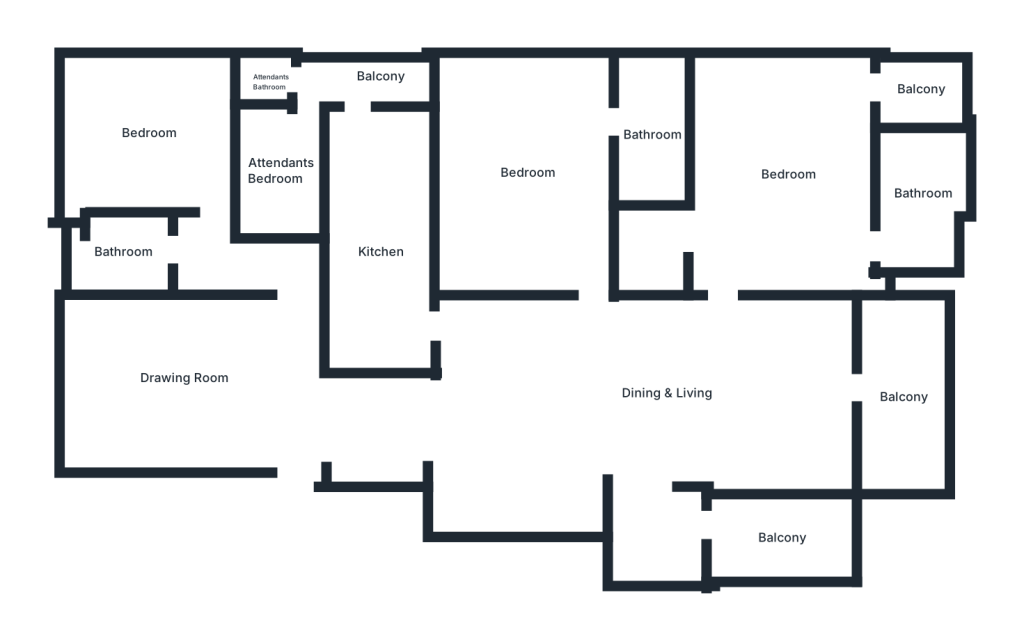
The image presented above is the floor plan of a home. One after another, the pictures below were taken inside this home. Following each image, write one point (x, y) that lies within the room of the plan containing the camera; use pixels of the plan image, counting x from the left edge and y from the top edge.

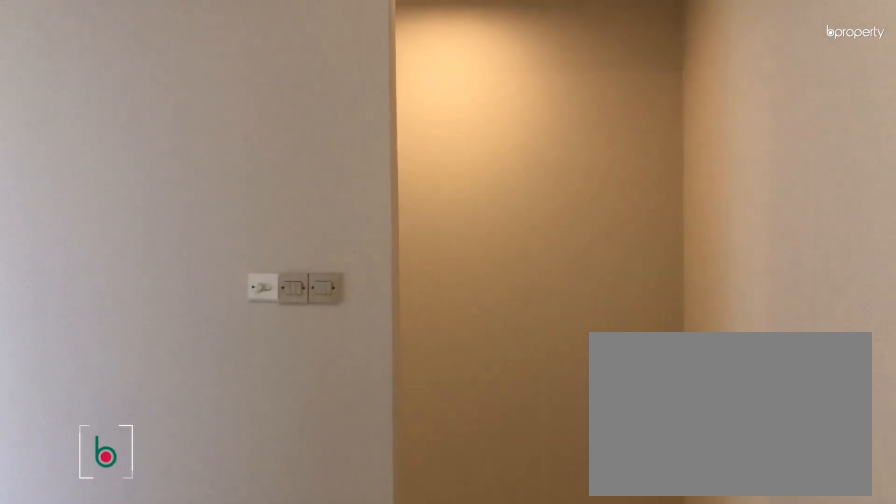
(186, 378)
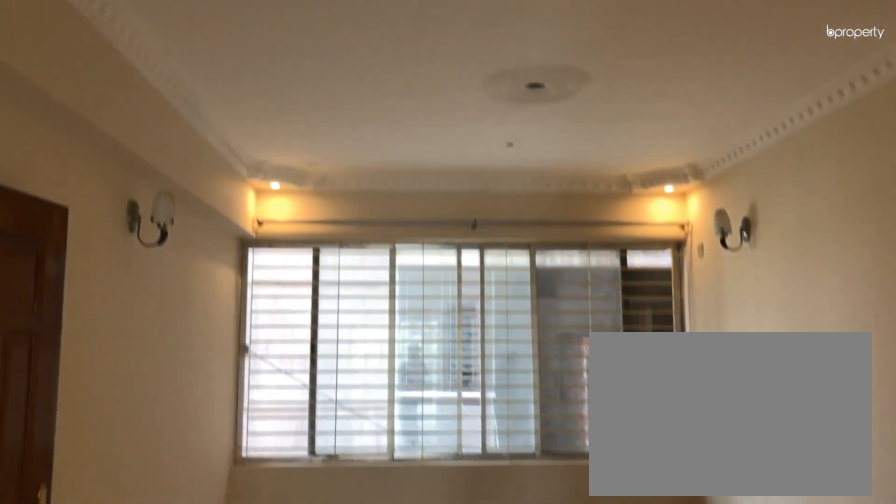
(186, 378)
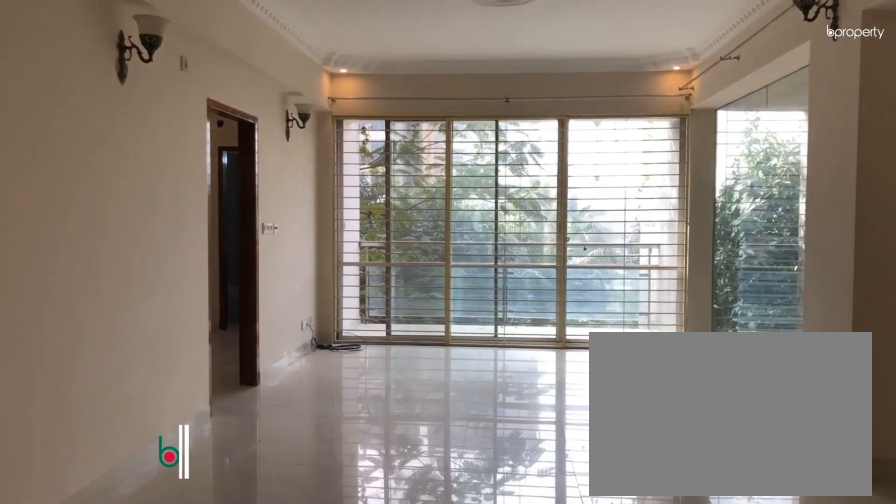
(672, 393)
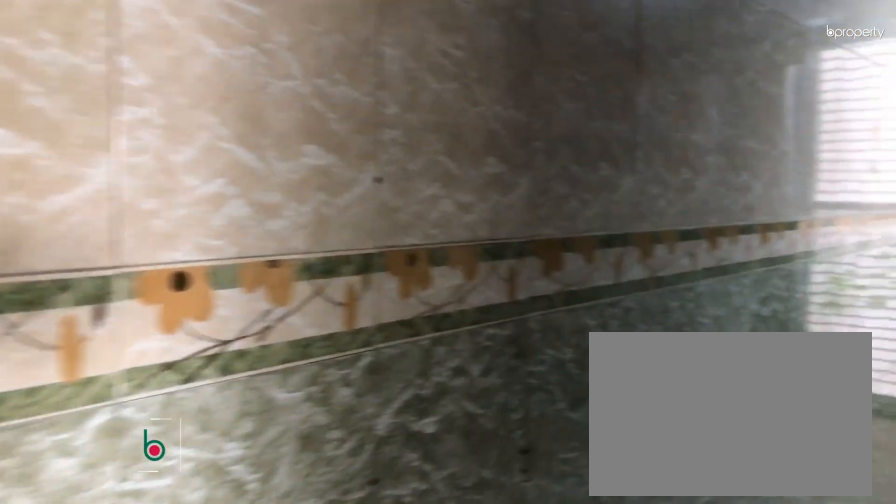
(381, 251)
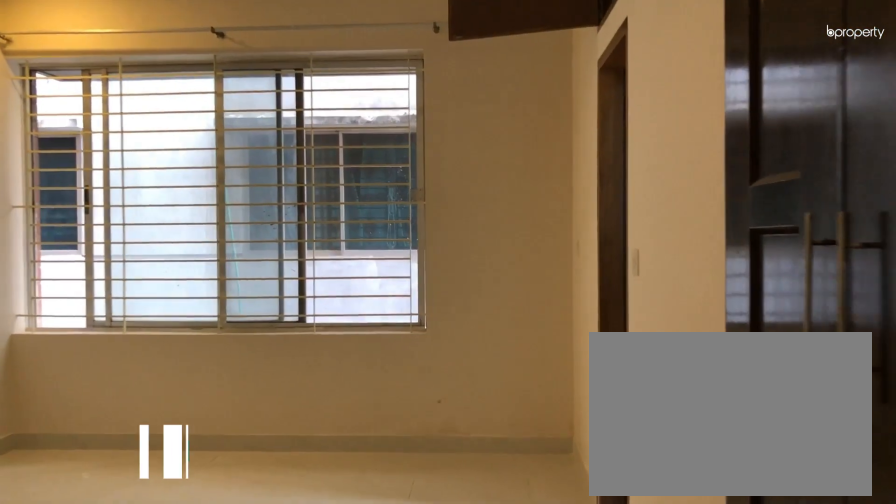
(572, 250)
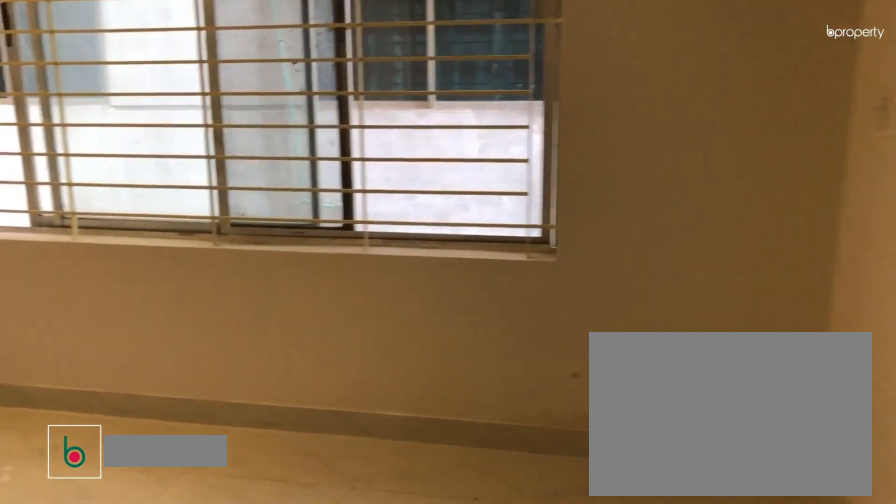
(528, 174)
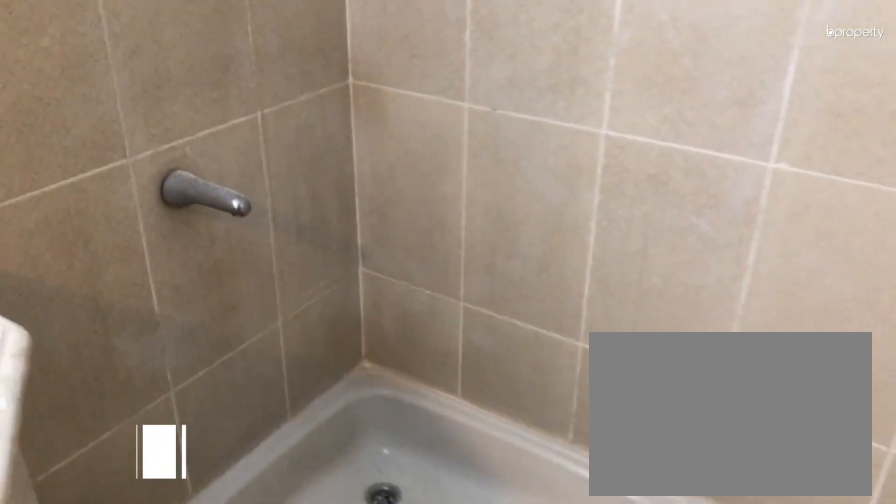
(651, 135)
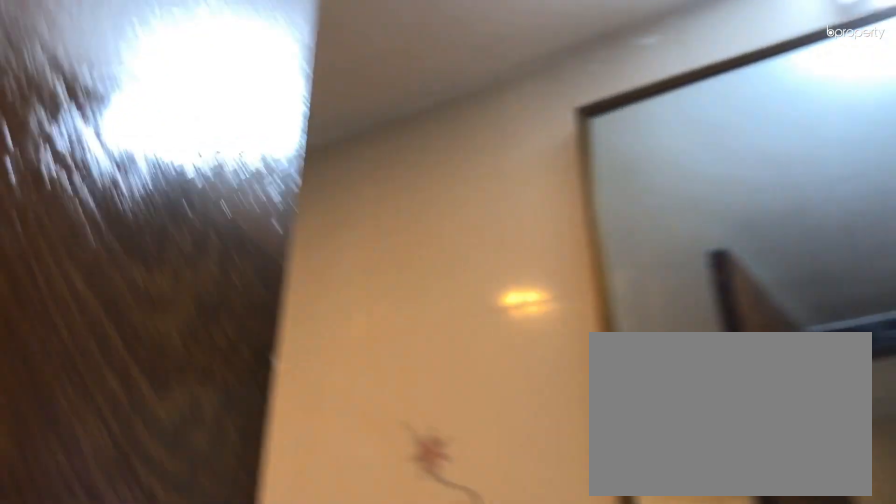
(651, 135)
